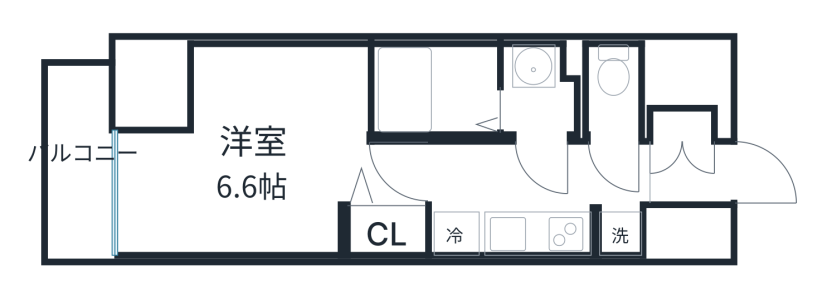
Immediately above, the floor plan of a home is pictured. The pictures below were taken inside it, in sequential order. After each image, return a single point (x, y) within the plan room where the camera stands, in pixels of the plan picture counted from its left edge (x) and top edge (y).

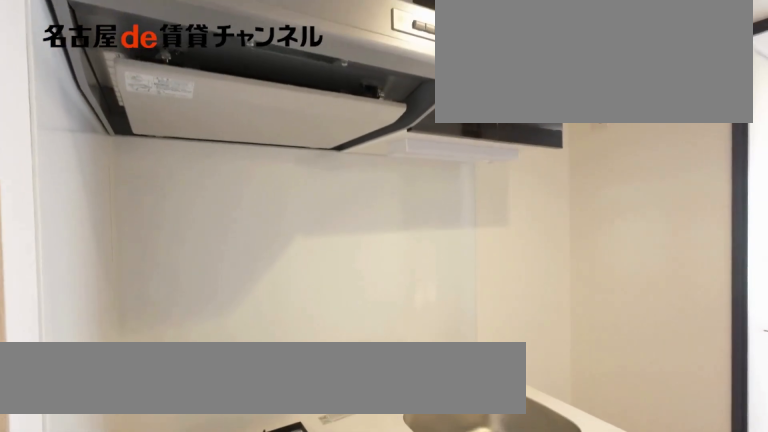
(511, 229)
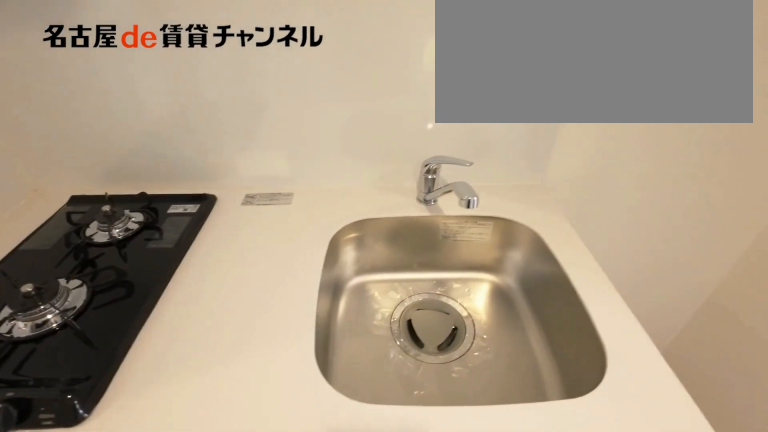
(511, 229)
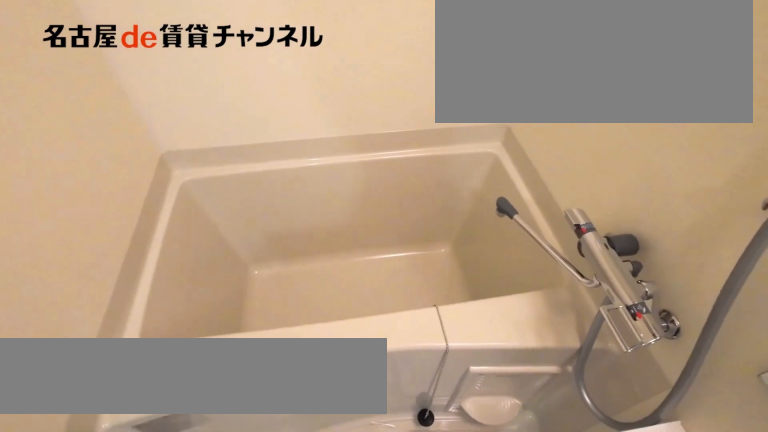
(435, 90)
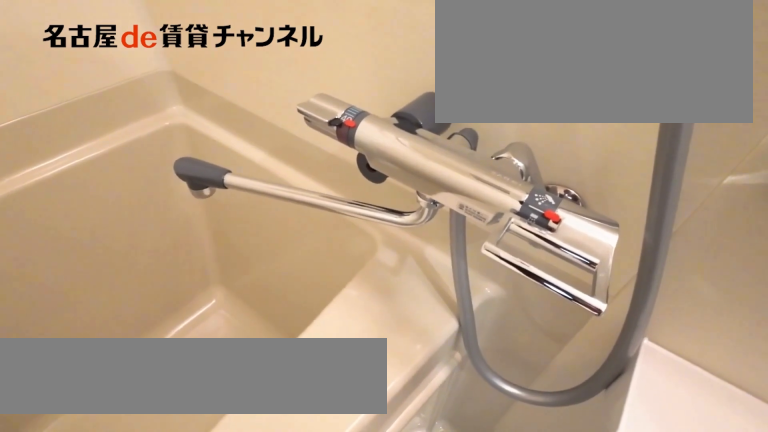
(435, 90)
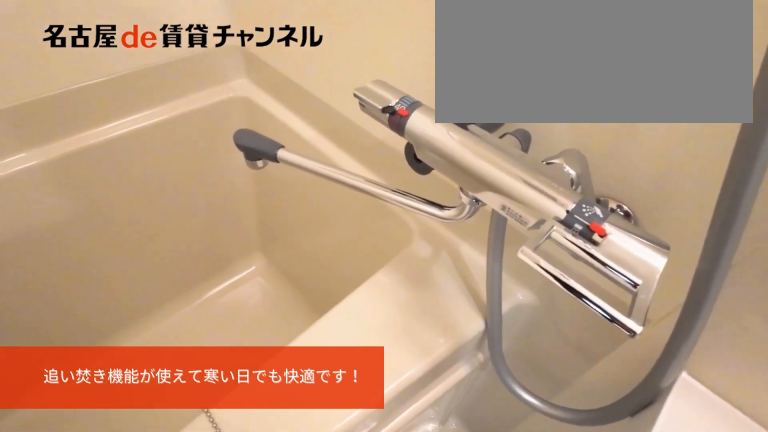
(435, 90)
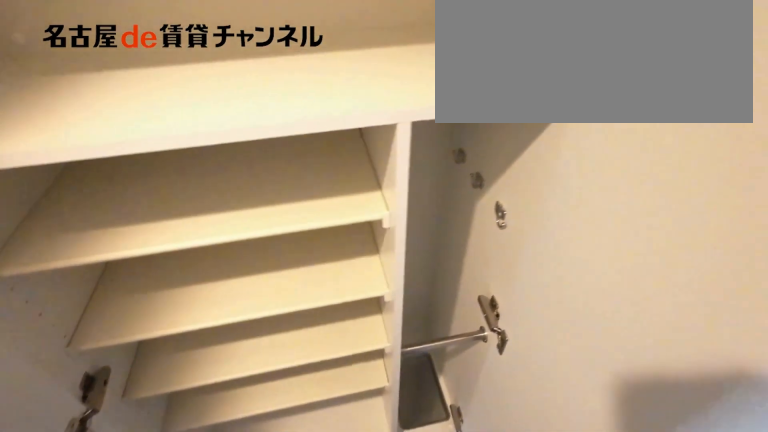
(688, 123)
